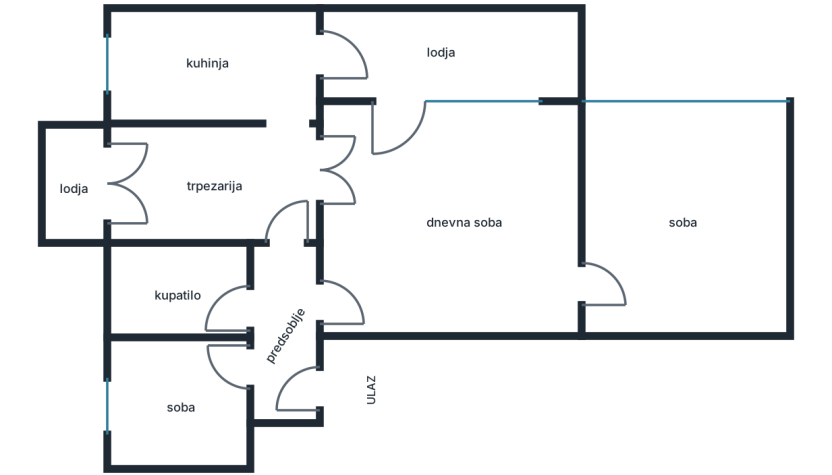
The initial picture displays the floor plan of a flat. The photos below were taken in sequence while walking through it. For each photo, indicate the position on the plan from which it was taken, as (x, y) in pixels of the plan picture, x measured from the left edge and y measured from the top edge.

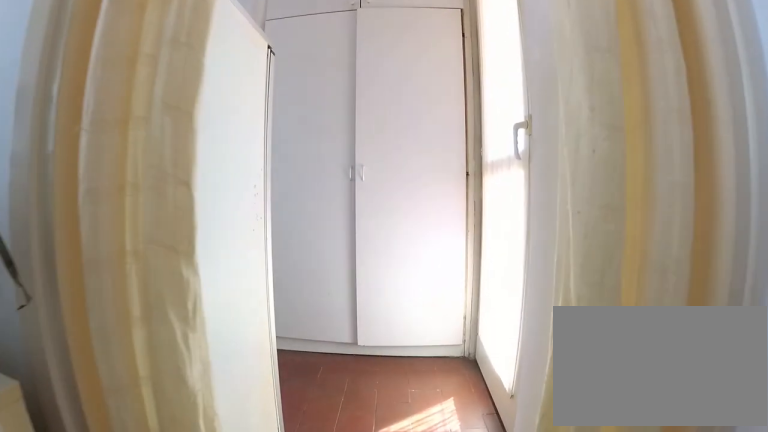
(286, 152)
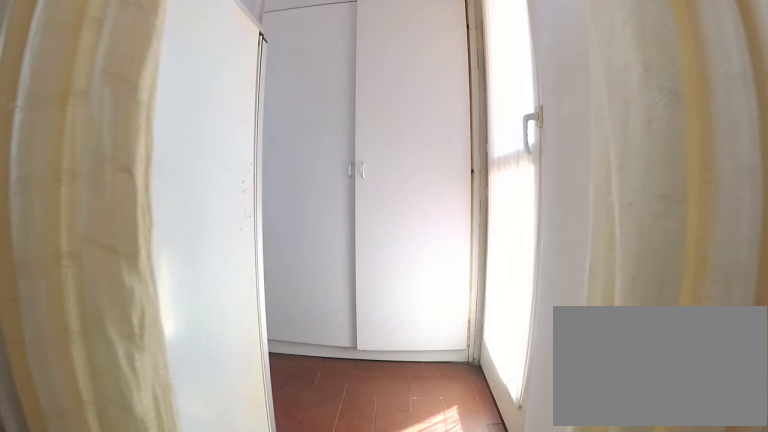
(286, 145)
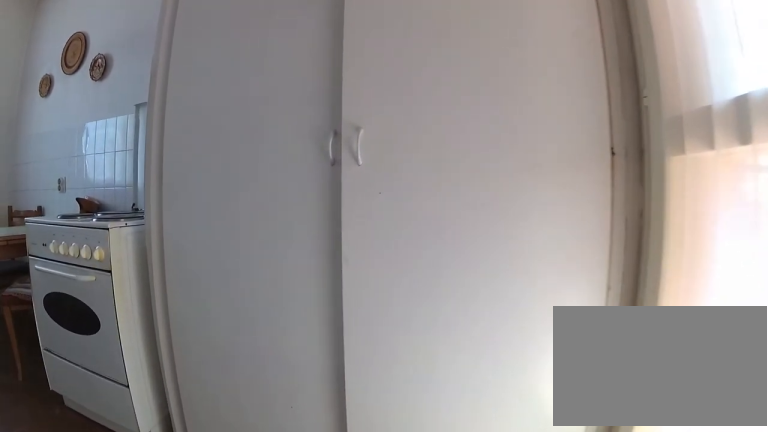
(285, 86)
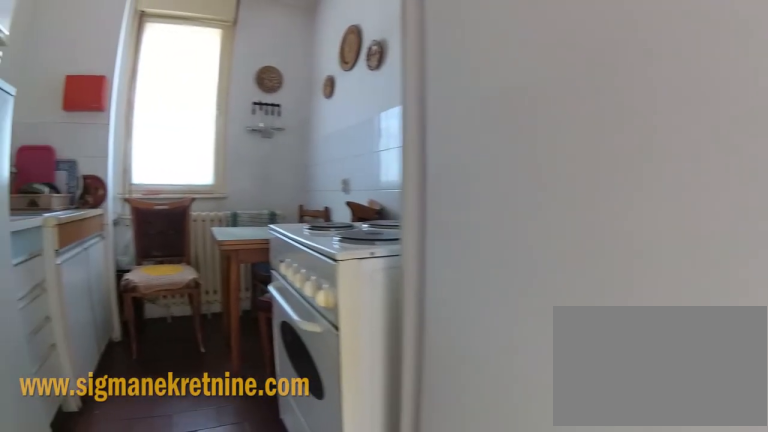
(301, 80)
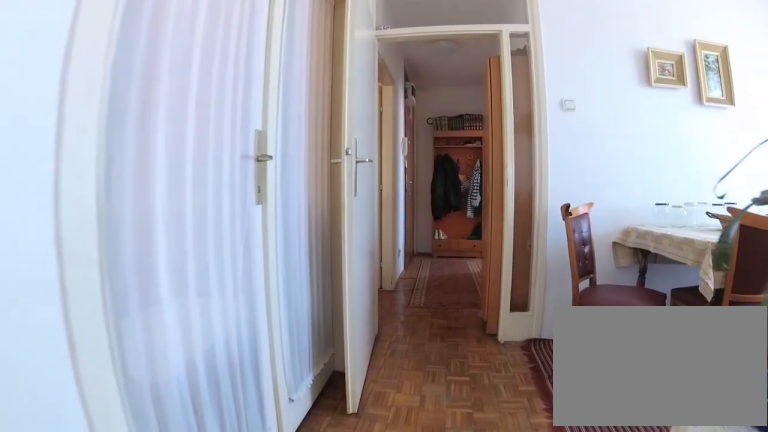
(287, 107)
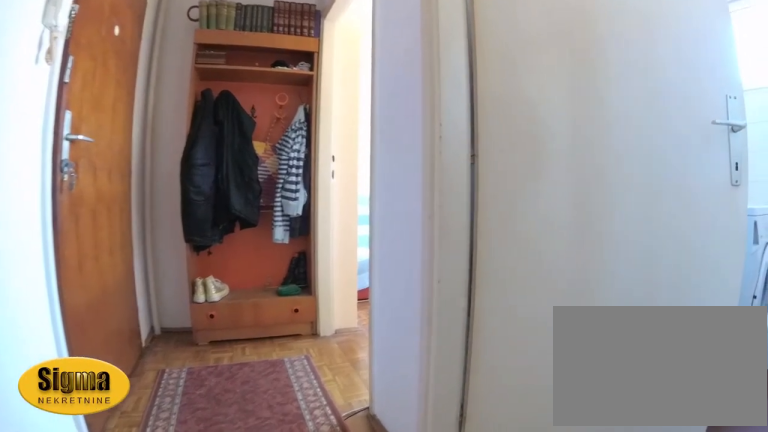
(282, 249)
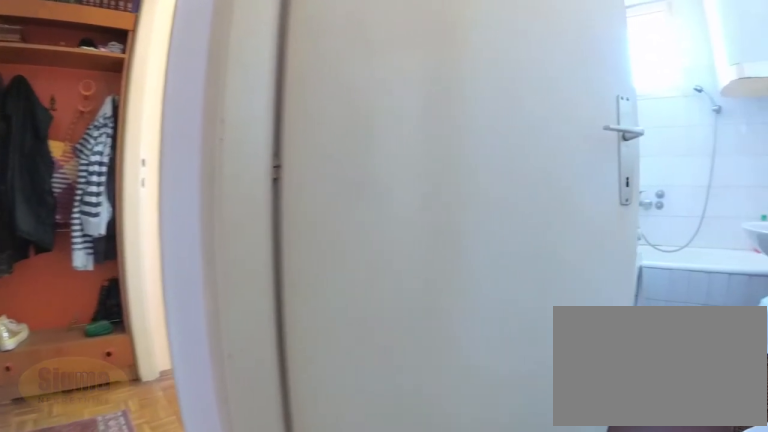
(286, 264)
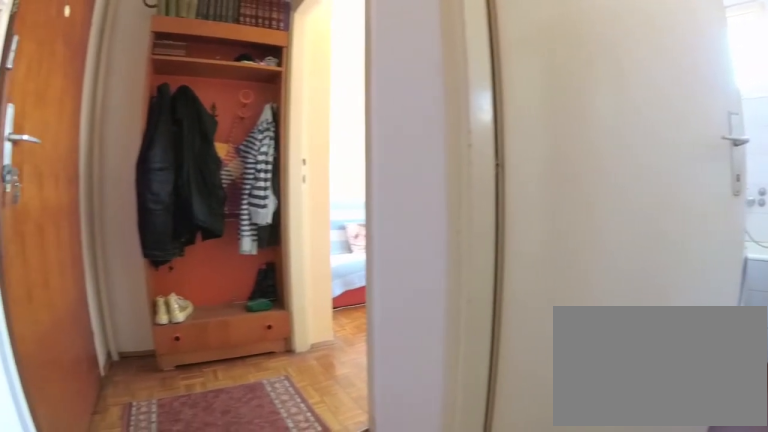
(282, 270)
